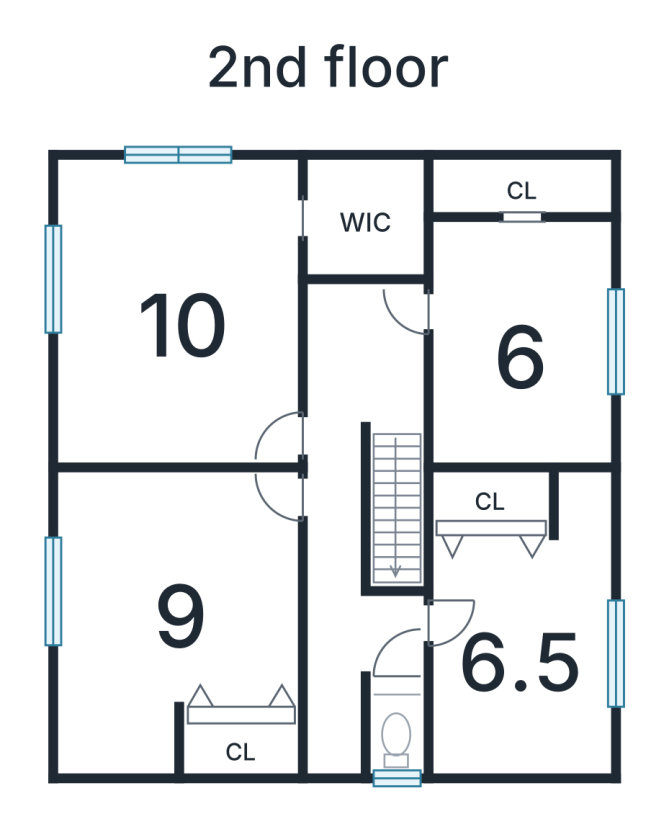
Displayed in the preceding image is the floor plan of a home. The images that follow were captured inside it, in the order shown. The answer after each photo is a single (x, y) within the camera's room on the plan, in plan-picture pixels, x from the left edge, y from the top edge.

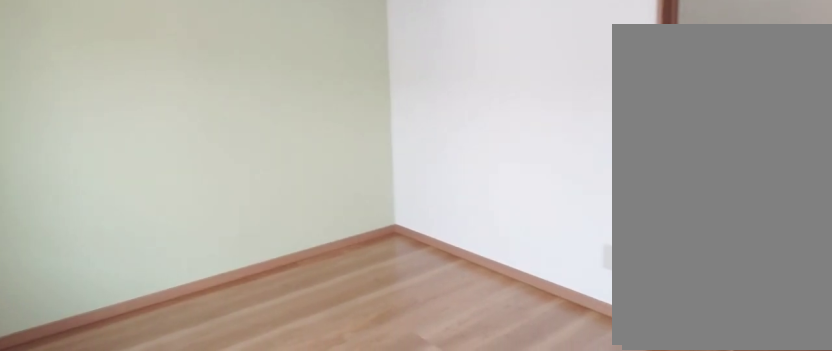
(517, 348)
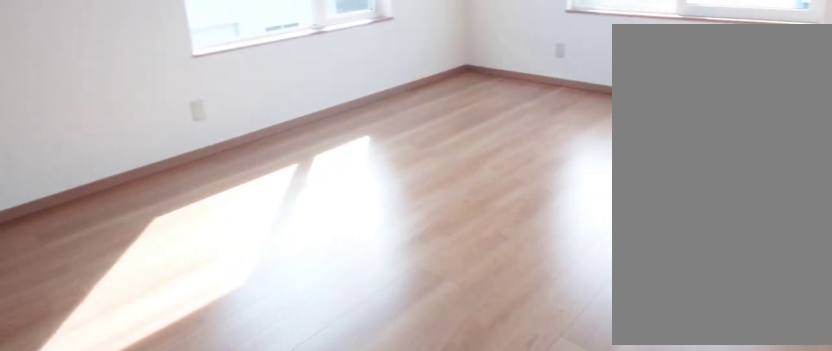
(180, 324)
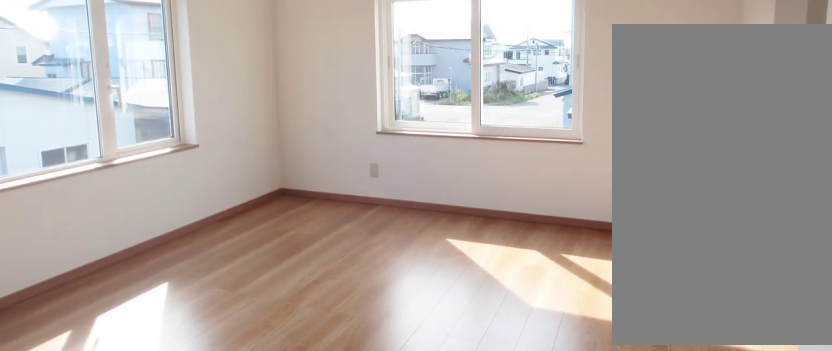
(180, 324)
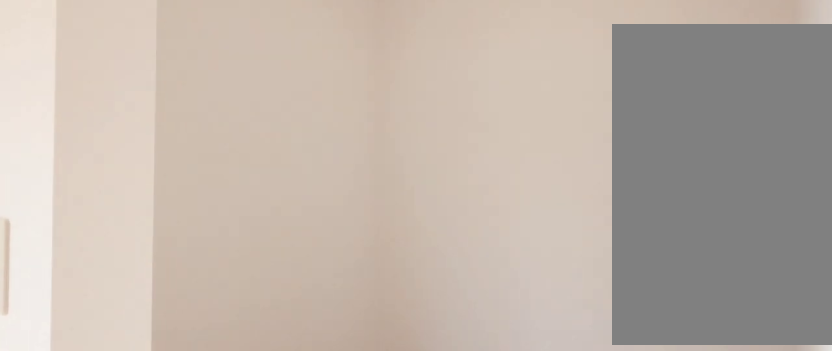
(357, 229)
